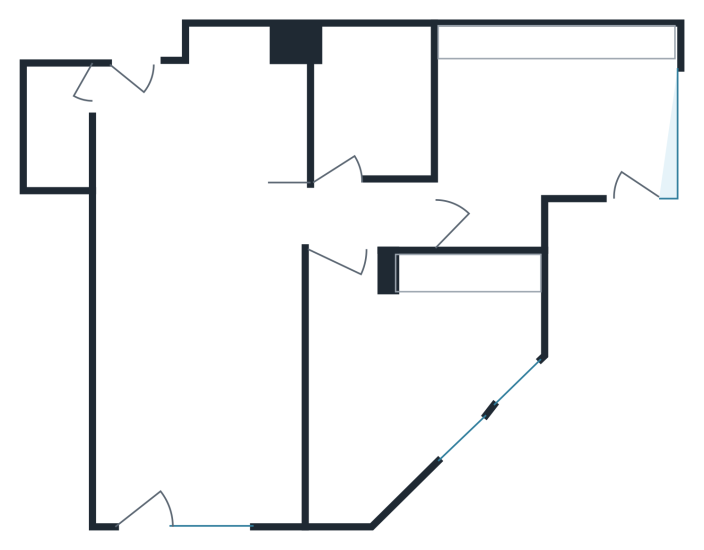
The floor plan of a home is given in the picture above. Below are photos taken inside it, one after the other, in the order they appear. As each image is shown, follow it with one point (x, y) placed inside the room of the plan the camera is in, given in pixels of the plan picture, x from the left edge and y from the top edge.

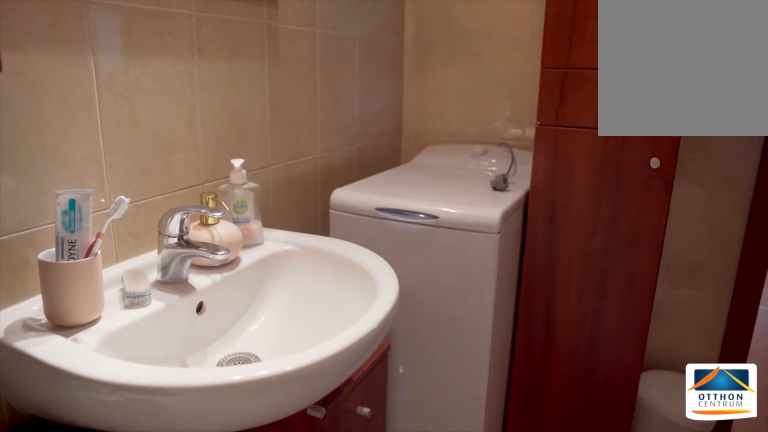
(369, 104)
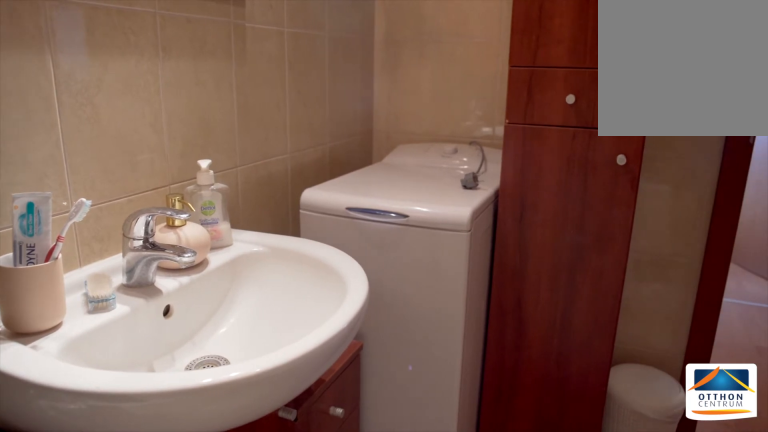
(370, 105)
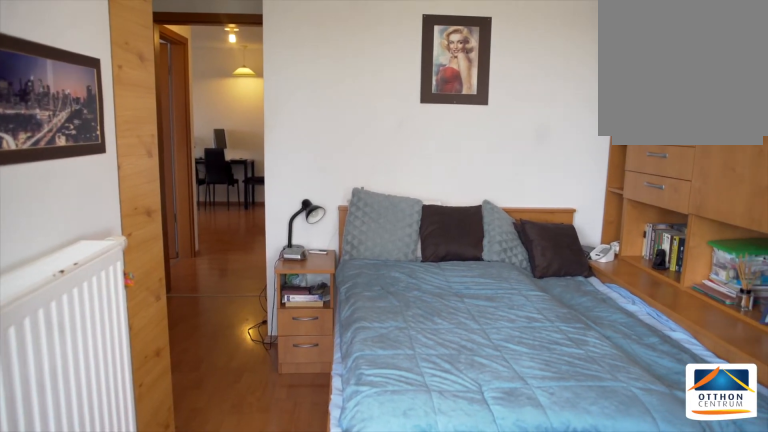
(524, 125)
